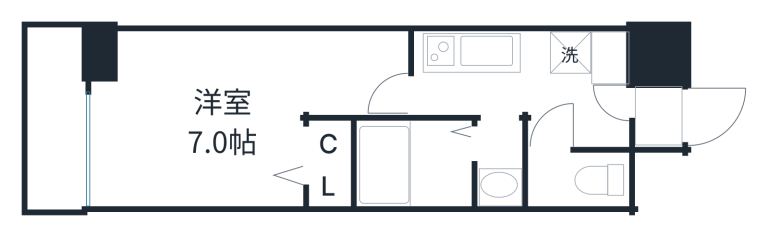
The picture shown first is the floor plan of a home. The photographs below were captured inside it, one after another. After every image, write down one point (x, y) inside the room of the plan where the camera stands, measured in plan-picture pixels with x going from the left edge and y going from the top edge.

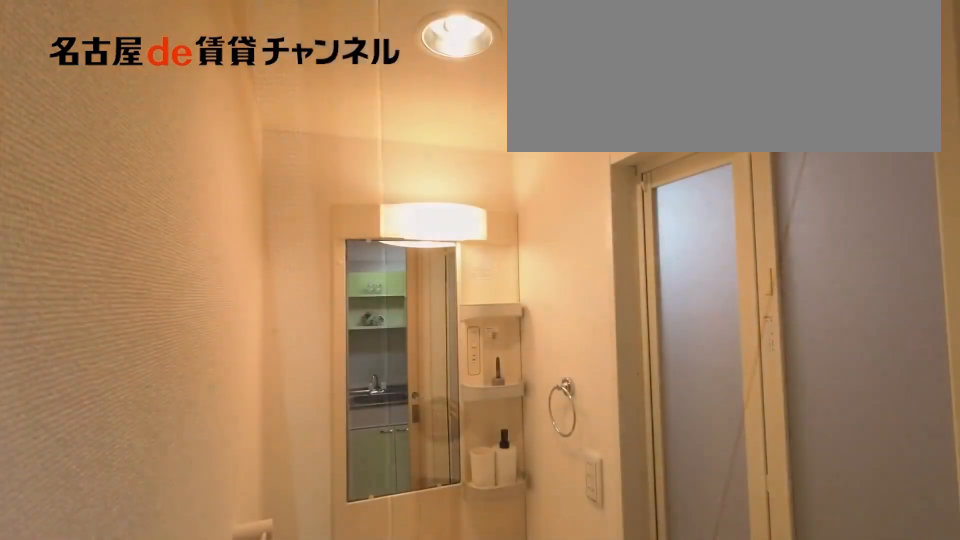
(508, 163)
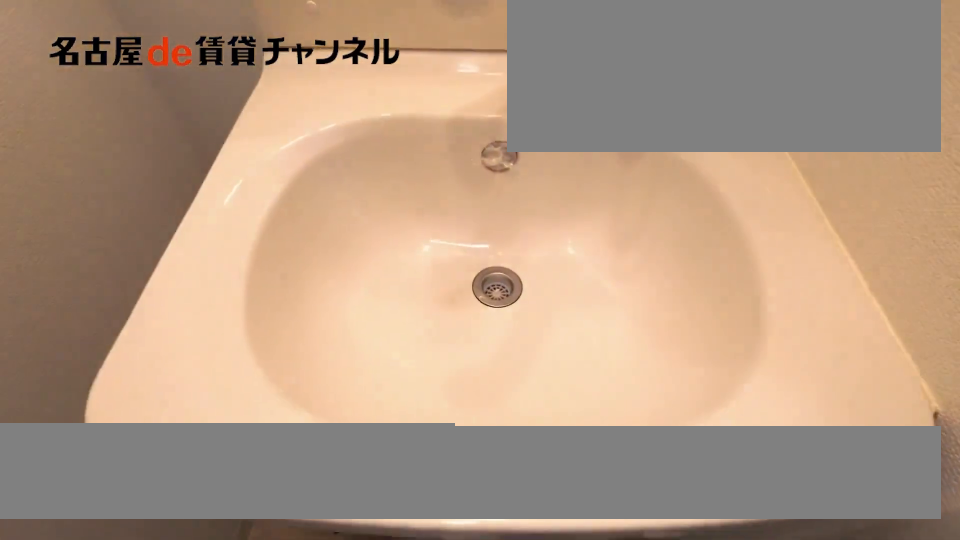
(508, 163)
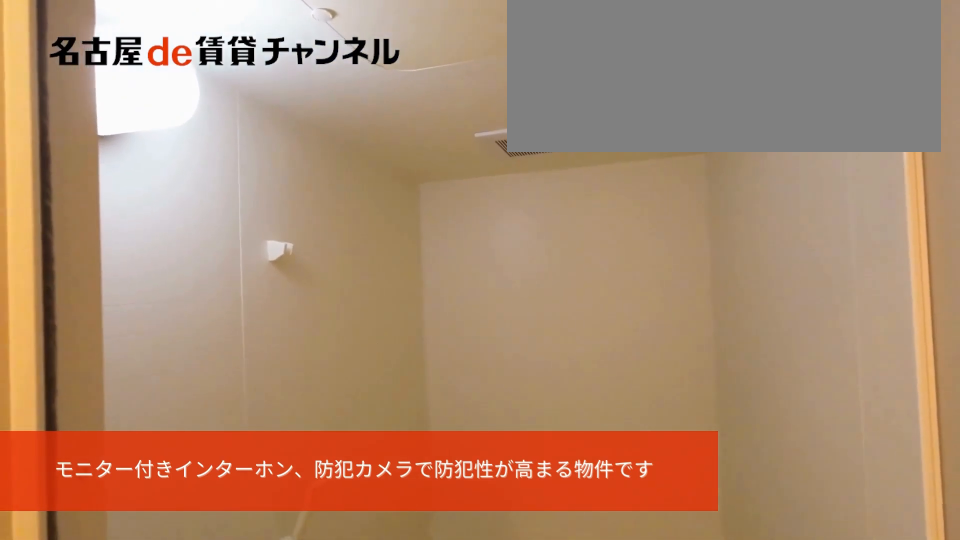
(411, 162)
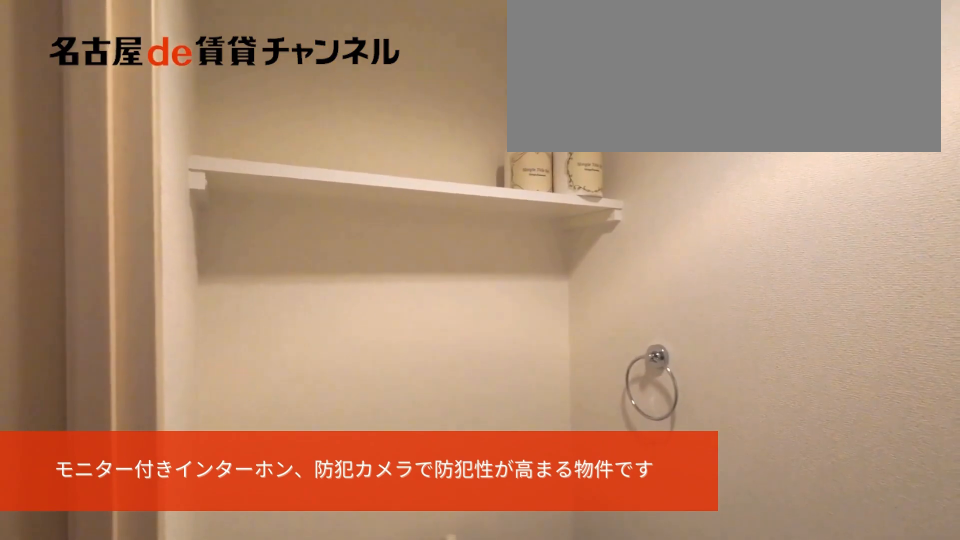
(578, 180)
